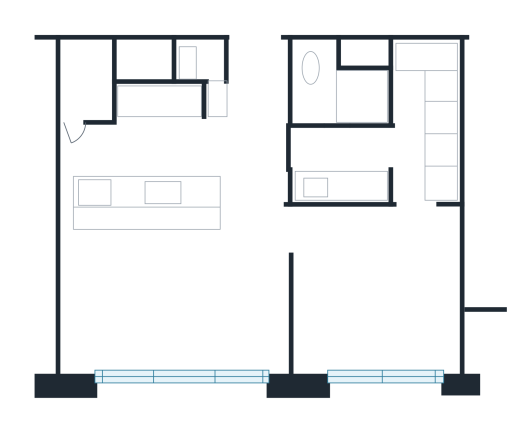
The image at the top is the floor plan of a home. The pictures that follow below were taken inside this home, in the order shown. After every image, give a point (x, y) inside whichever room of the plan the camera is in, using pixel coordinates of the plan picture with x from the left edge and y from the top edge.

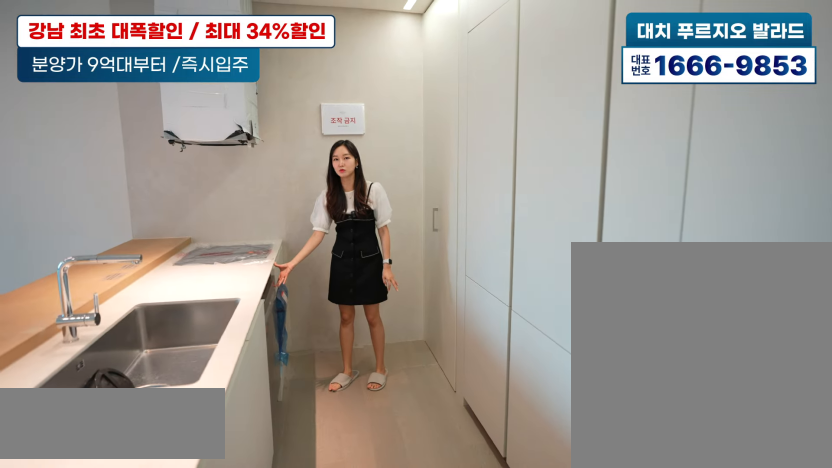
(151, 140)
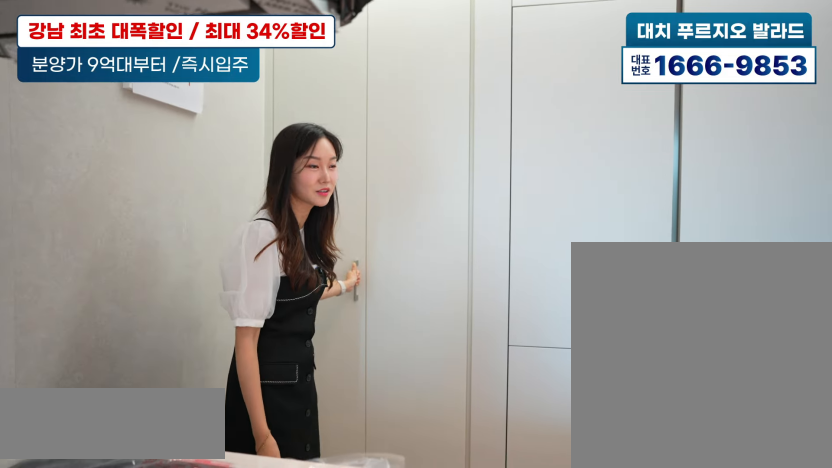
(152, 140)
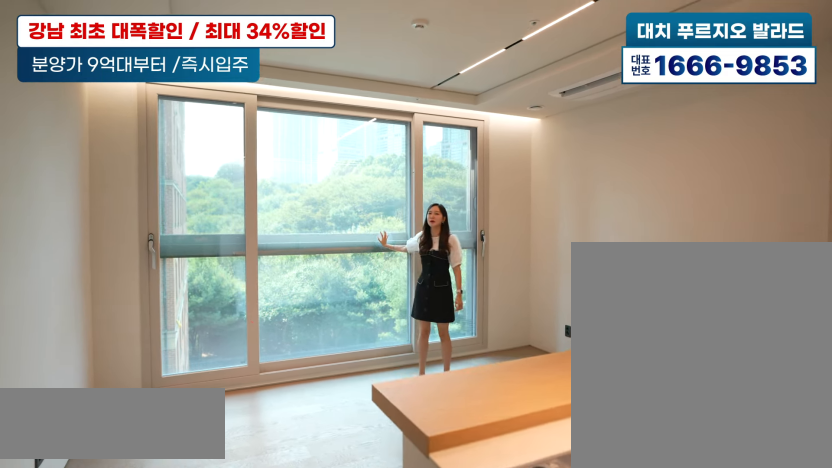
(168, 303)
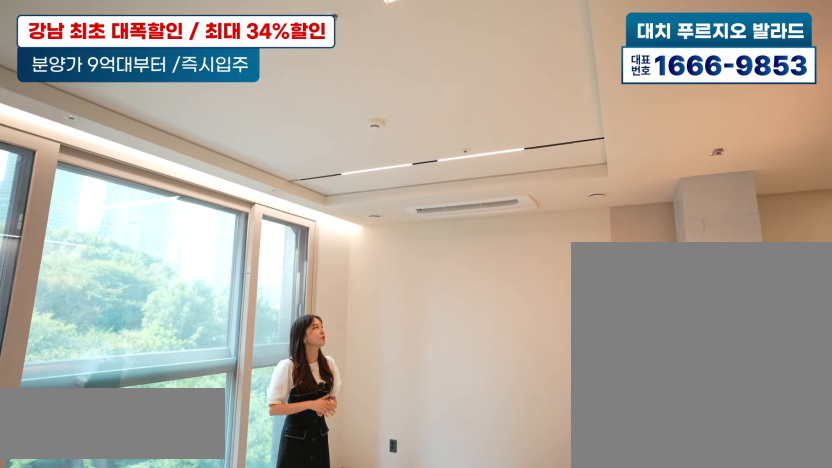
(168, 303)
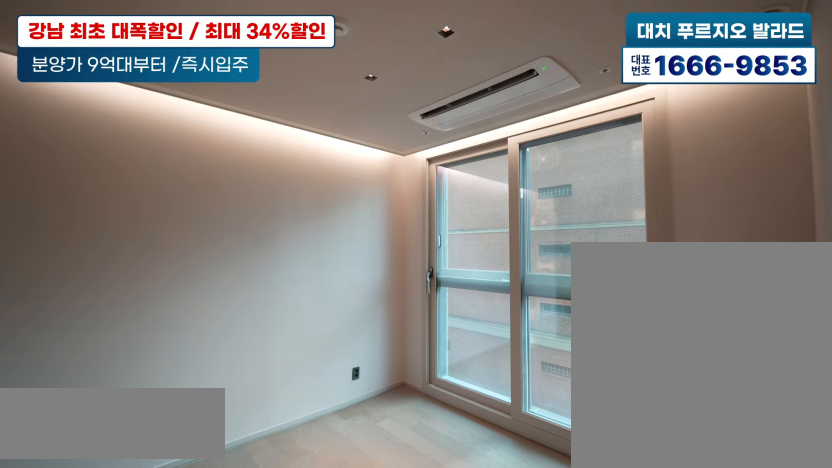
(378, 298)
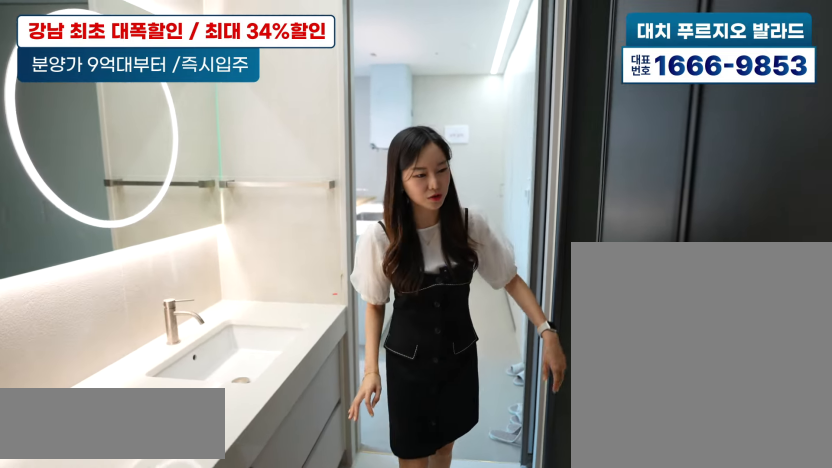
(387, 131)
